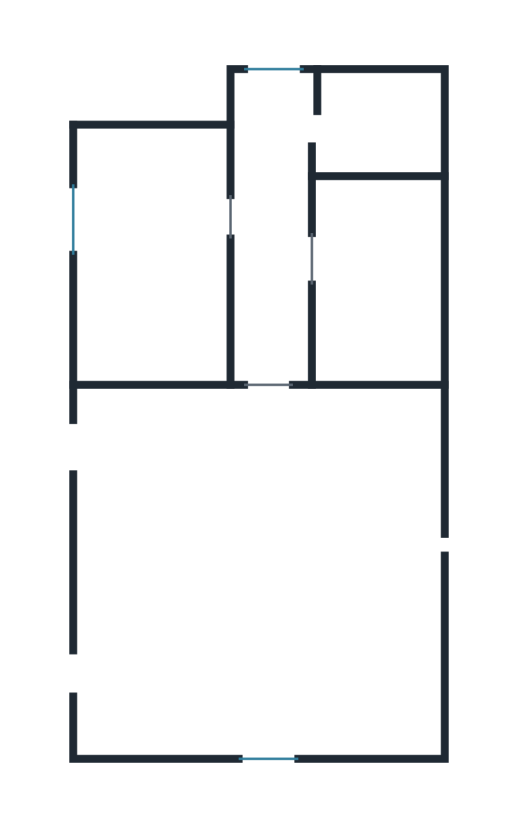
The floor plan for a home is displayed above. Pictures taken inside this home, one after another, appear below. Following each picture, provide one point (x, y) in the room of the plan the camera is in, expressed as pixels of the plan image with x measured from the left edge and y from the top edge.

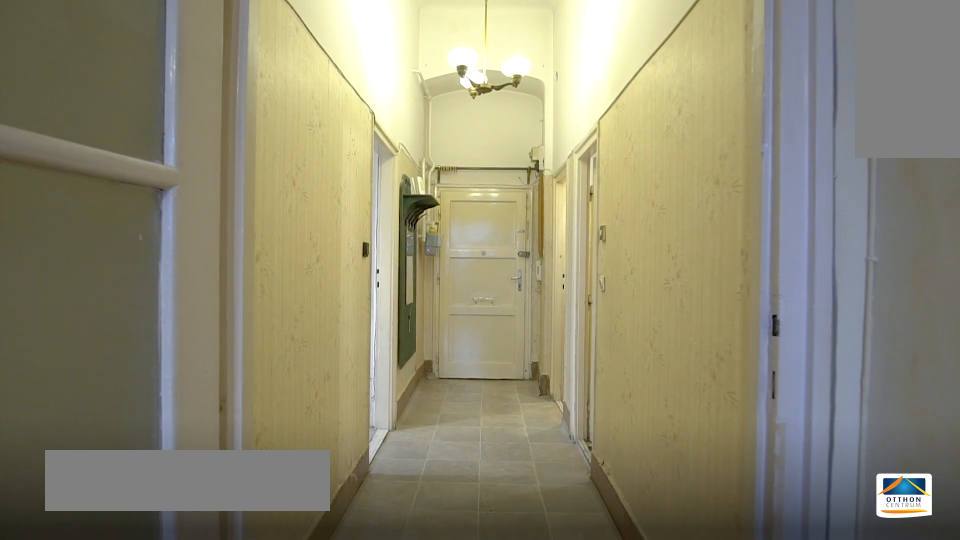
(274, 262)
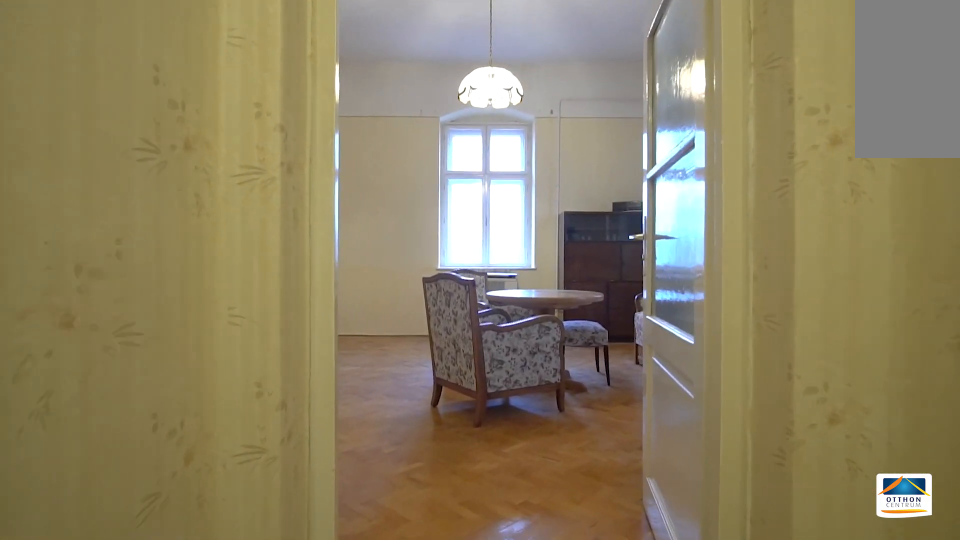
(274, 262)
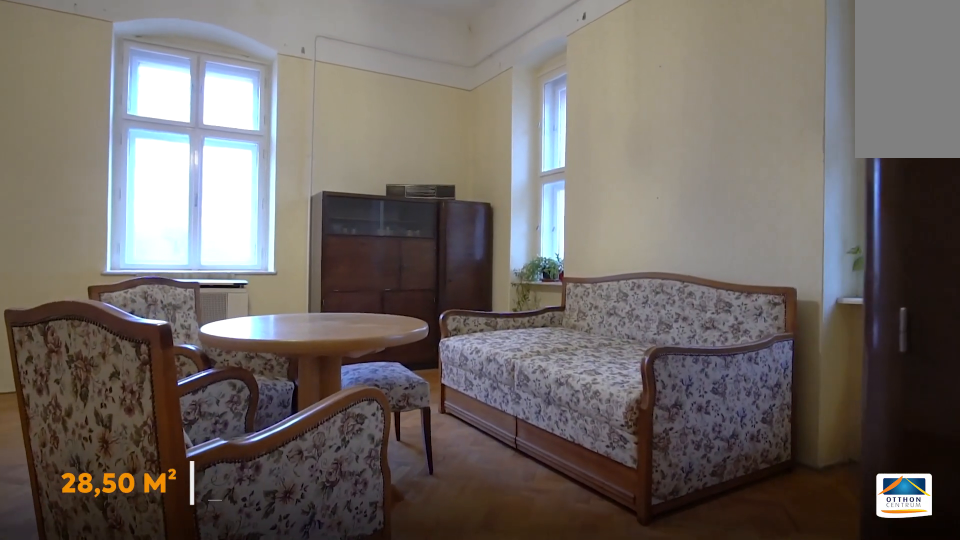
(282, 579)
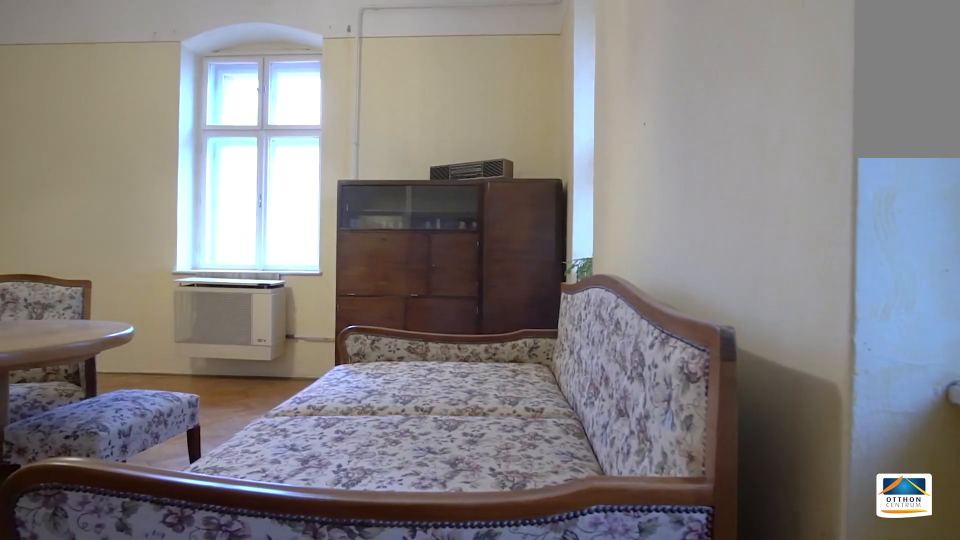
(282, 580)
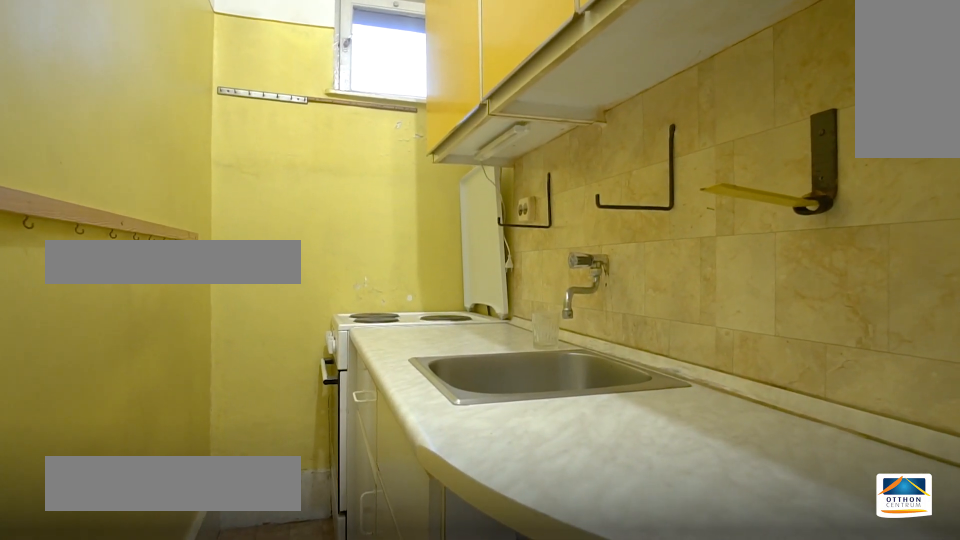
(382, 118)
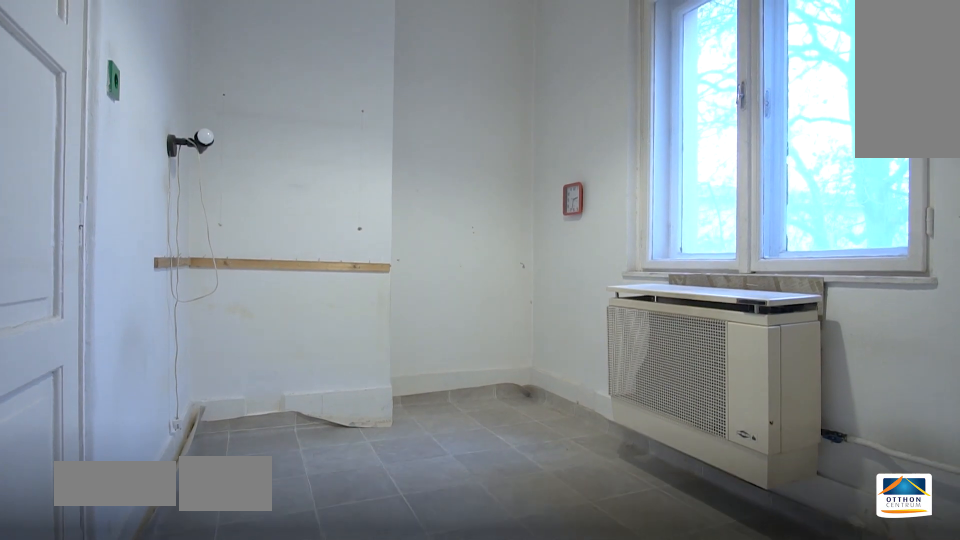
(149, 270)
